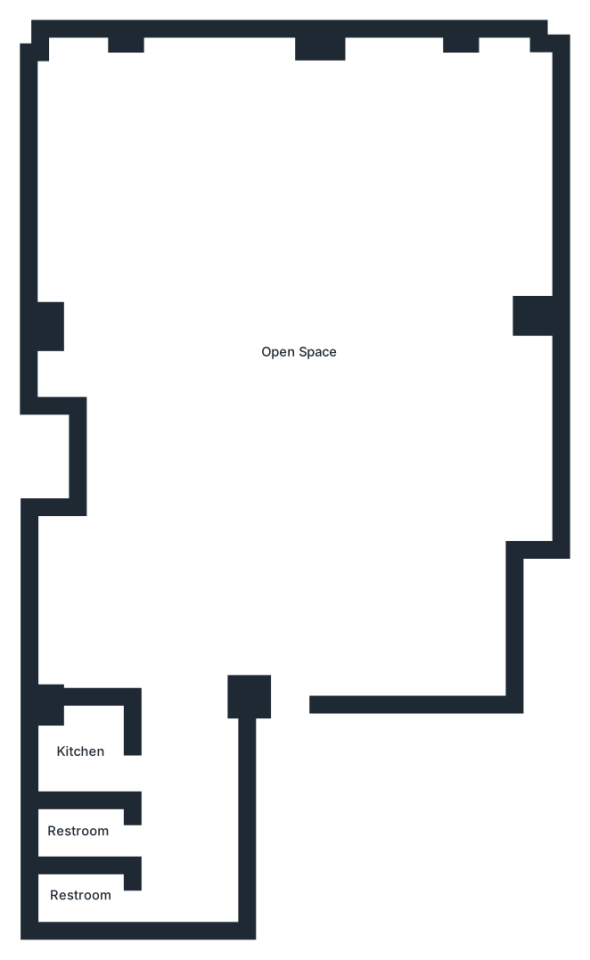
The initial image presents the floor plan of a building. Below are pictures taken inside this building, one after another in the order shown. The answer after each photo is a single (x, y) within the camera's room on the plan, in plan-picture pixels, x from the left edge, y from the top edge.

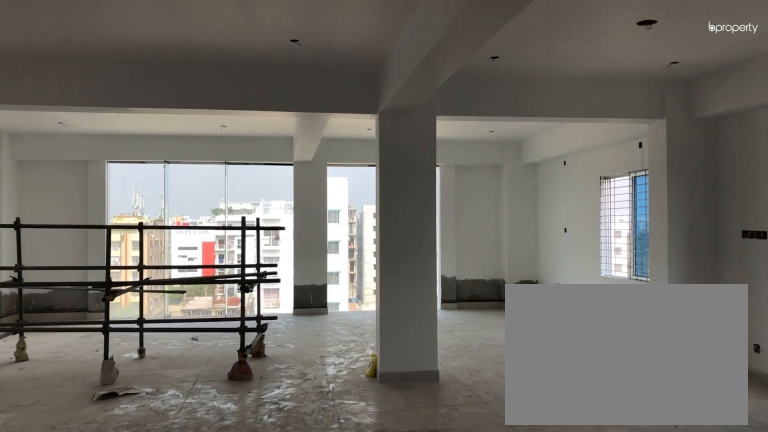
(291, 542)
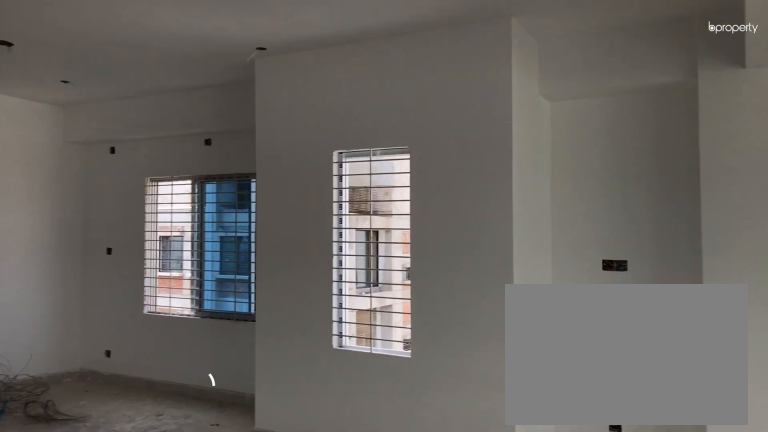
(297, 357)
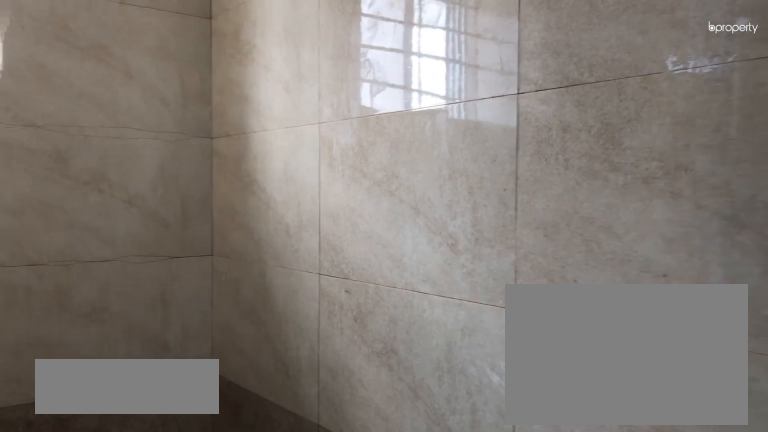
(80, 831)
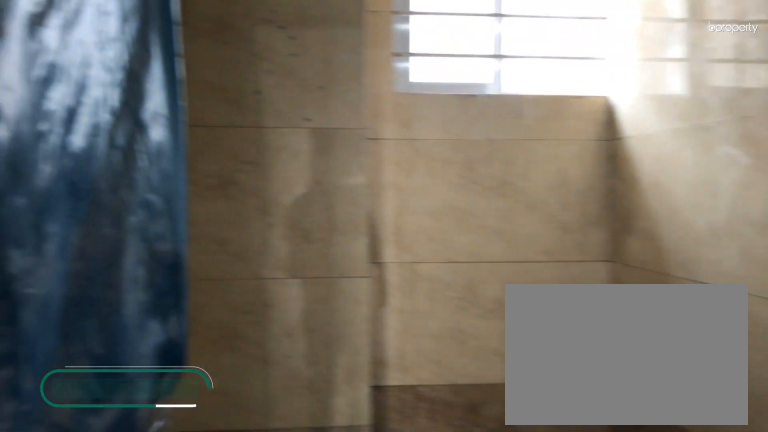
(79, 897)
